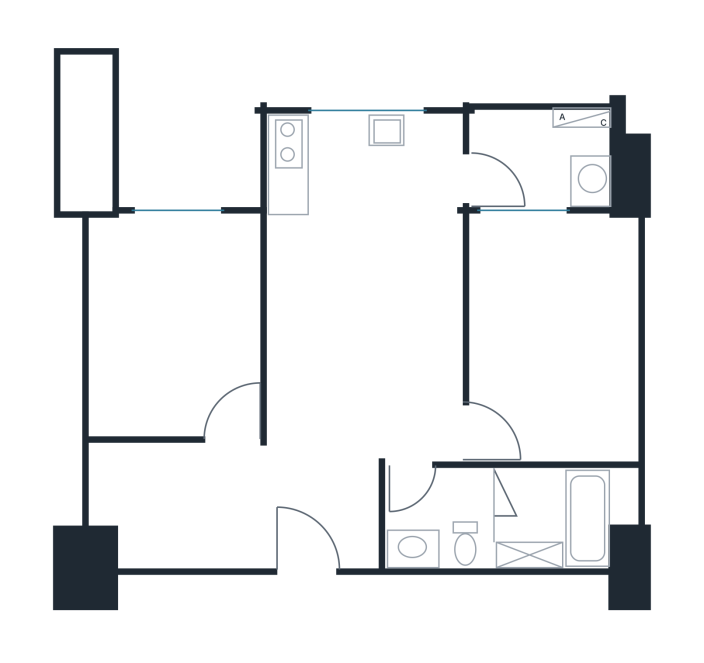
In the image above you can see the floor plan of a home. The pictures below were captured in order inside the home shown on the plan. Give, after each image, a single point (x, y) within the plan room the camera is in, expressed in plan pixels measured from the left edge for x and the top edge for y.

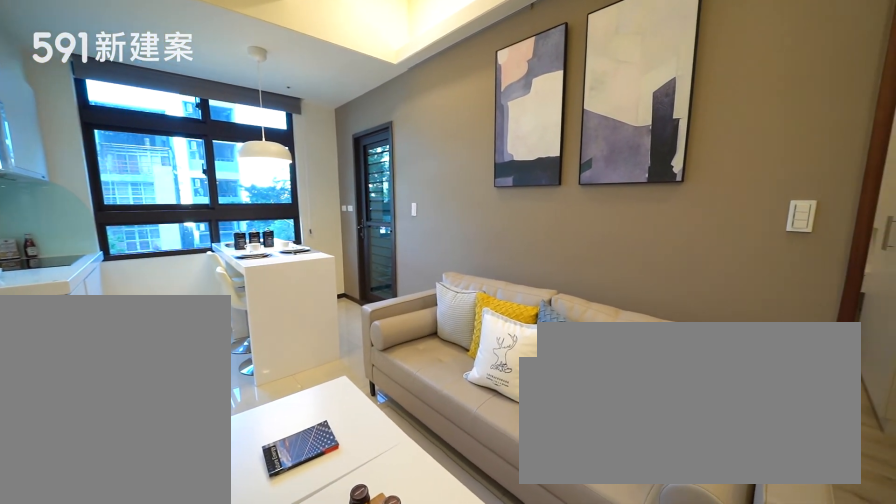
(365, 338)
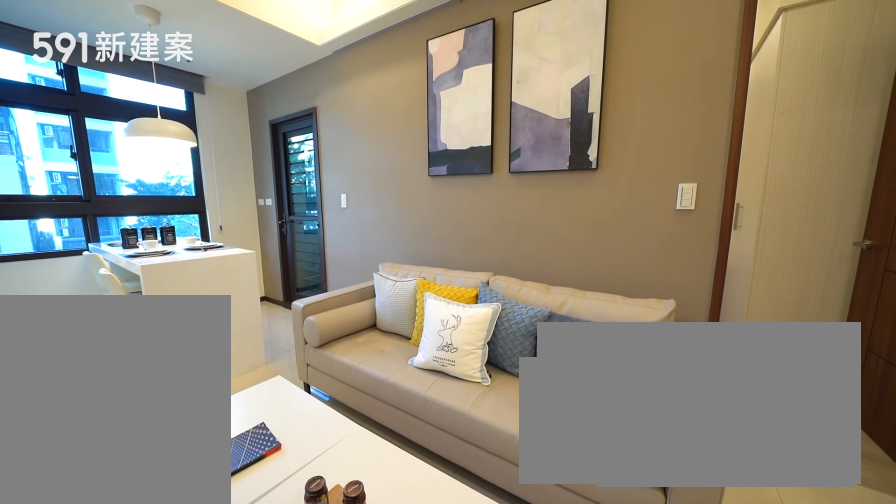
(365, 338)
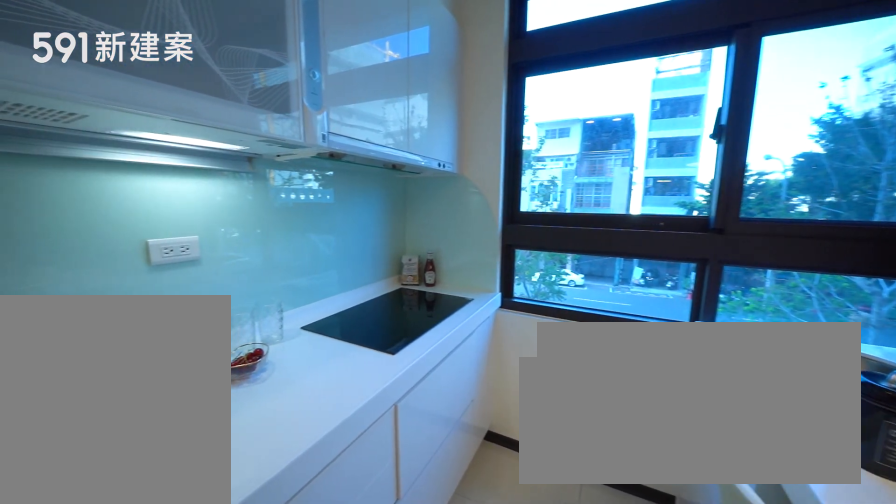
(365, 172)
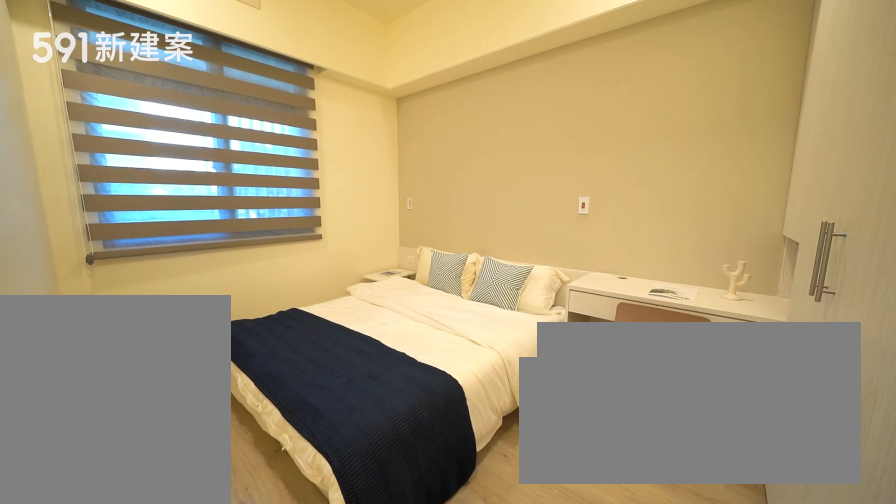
(555, 334)
